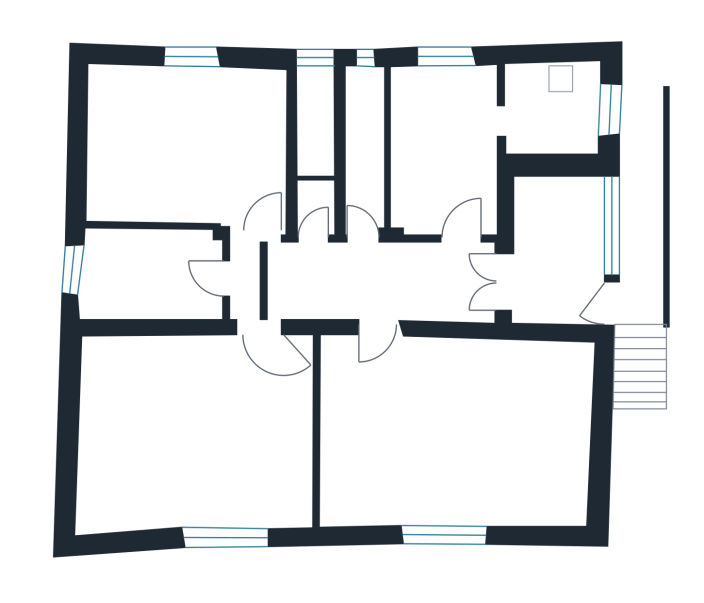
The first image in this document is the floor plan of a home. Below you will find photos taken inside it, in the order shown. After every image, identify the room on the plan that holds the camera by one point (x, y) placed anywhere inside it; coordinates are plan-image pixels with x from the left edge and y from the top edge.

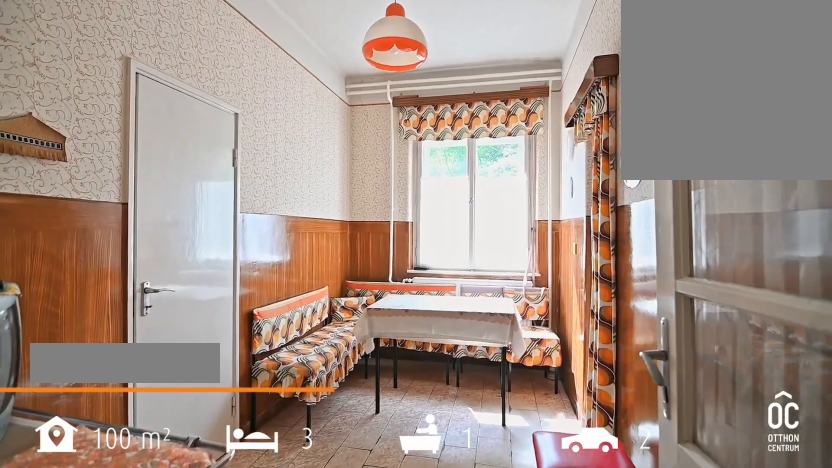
(443, 152)
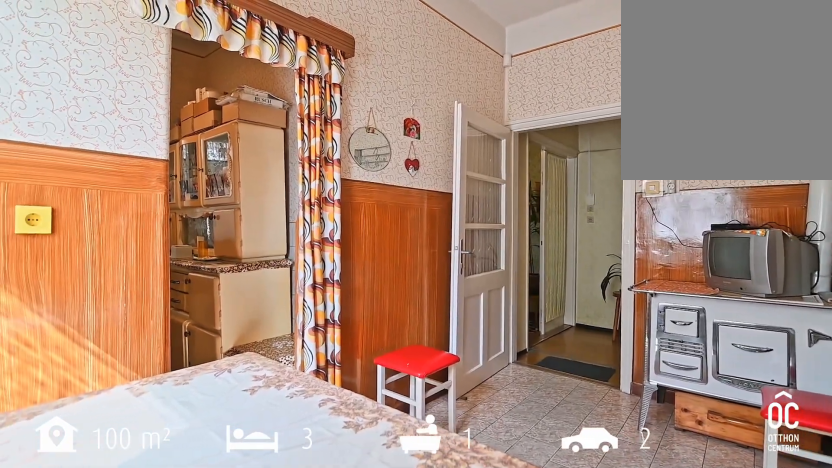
(443, 152)
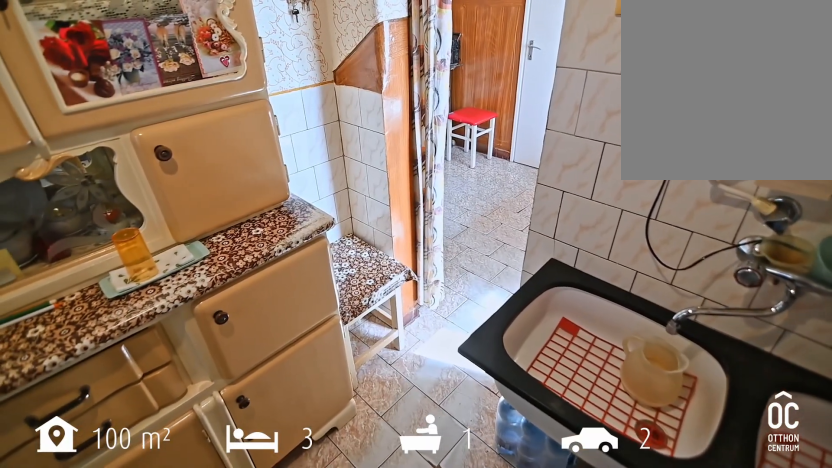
(551, 106)
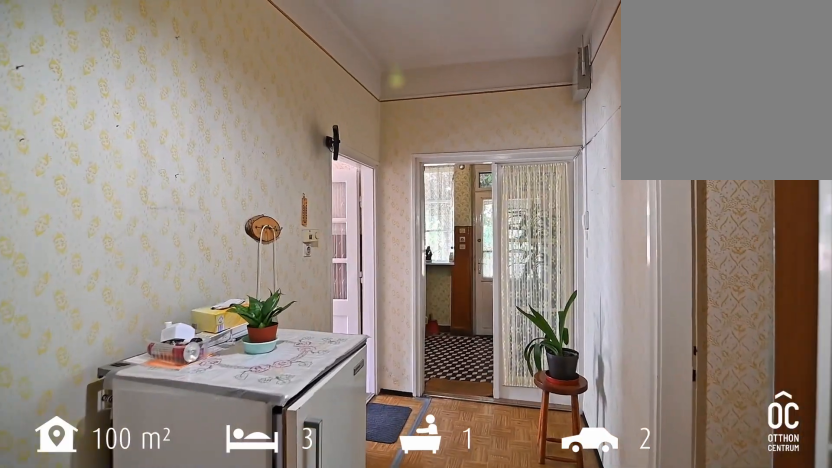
(380, 278)
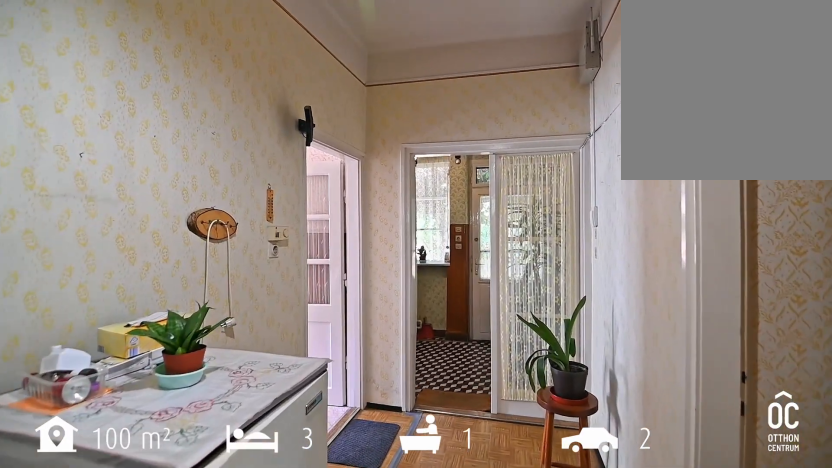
(380, 278)
